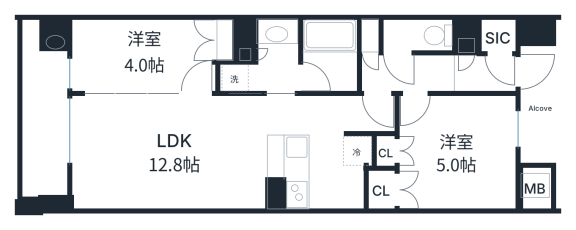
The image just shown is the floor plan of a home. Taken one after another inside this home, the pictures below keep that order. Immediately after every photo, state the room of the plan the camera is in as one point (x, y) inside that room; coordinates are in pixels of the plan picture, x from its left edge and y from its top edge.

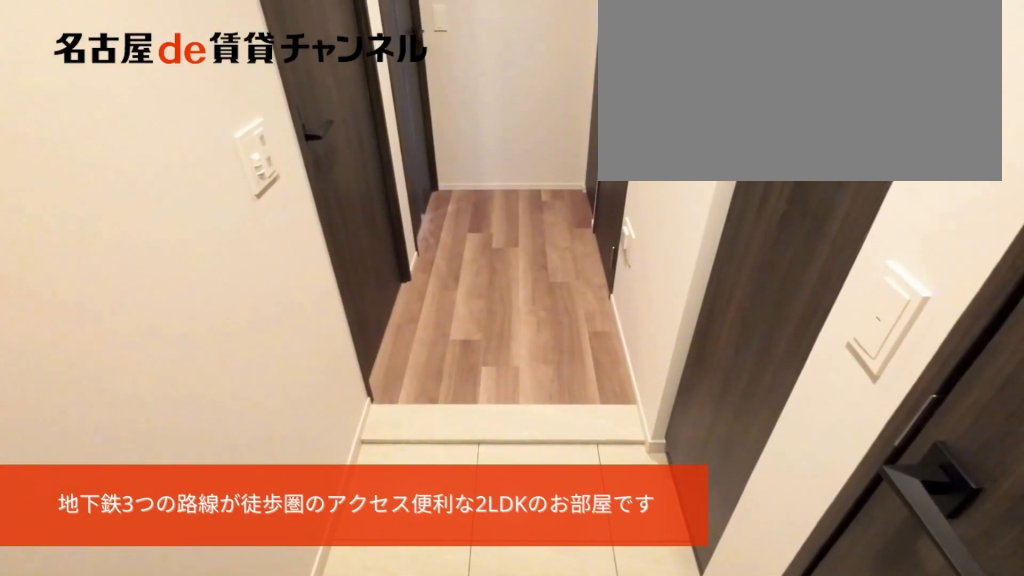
(500, 73)
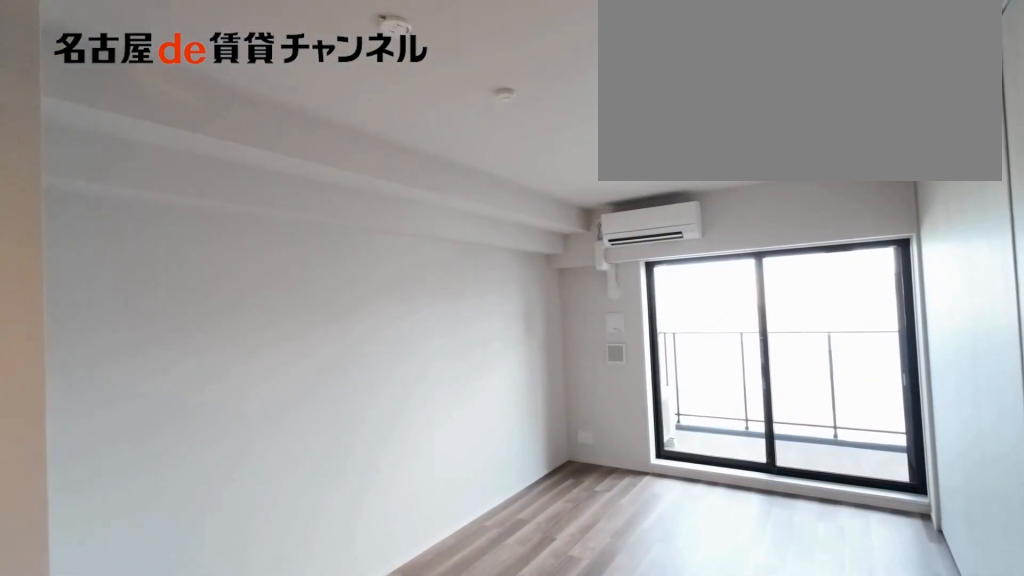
(166, 150)
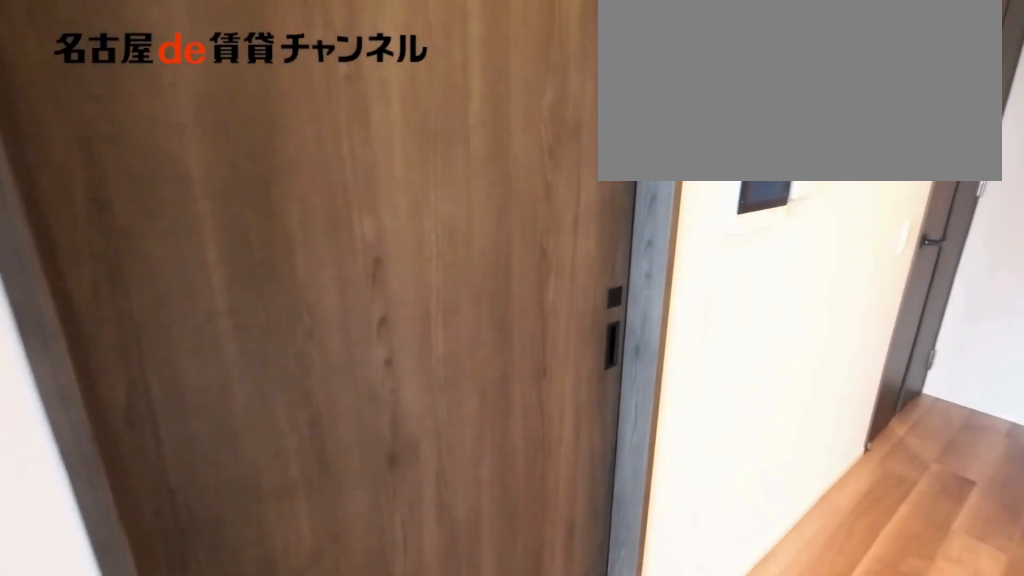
(166, 150)
